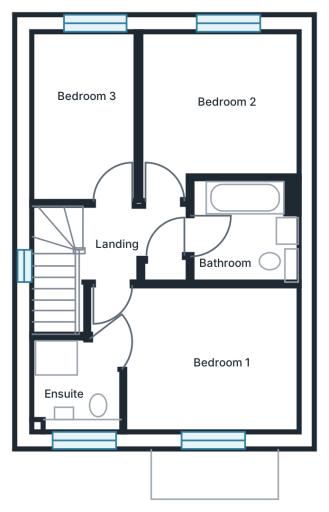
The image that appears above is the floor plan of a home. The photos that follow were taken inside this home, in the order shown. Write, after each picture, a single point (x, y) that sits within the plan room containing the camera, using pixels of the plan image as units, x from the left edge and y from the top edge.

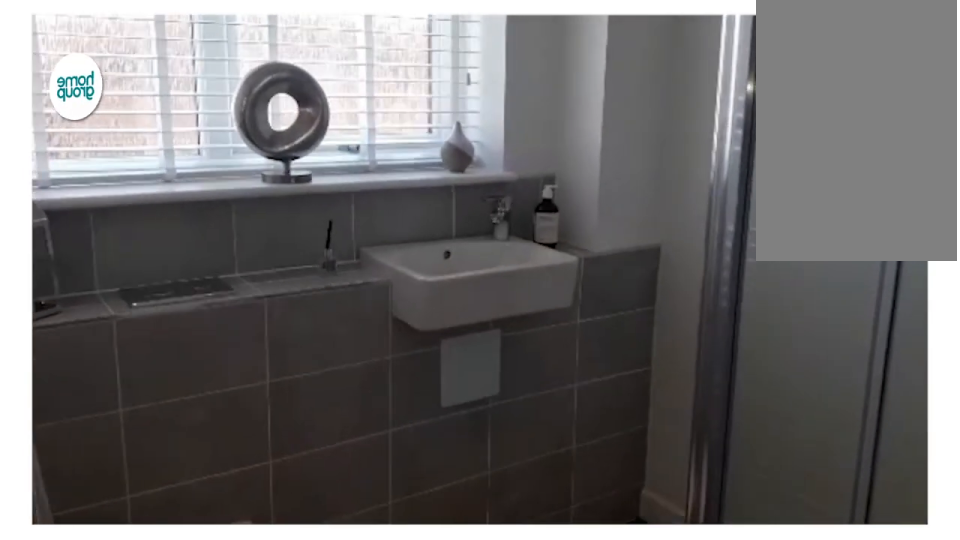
(76, 386)
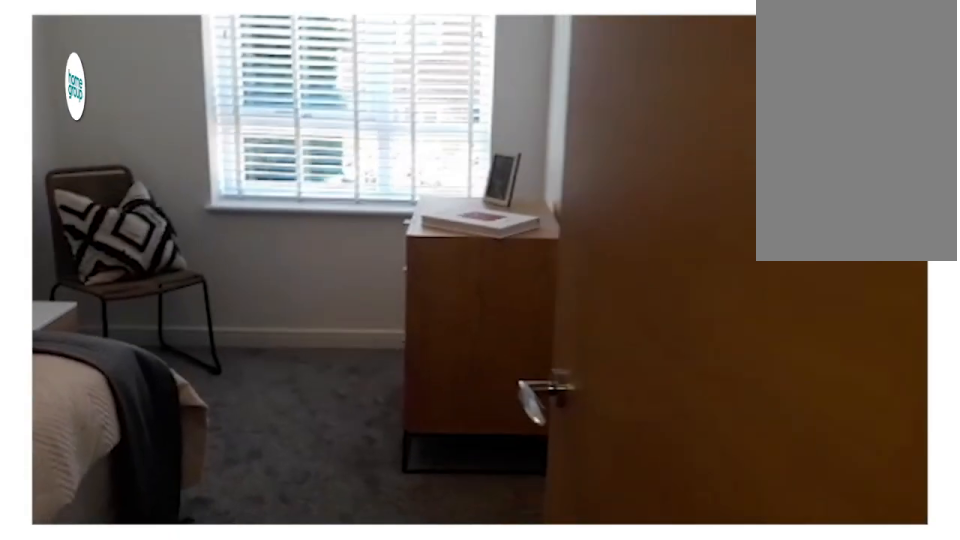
(85, 117)
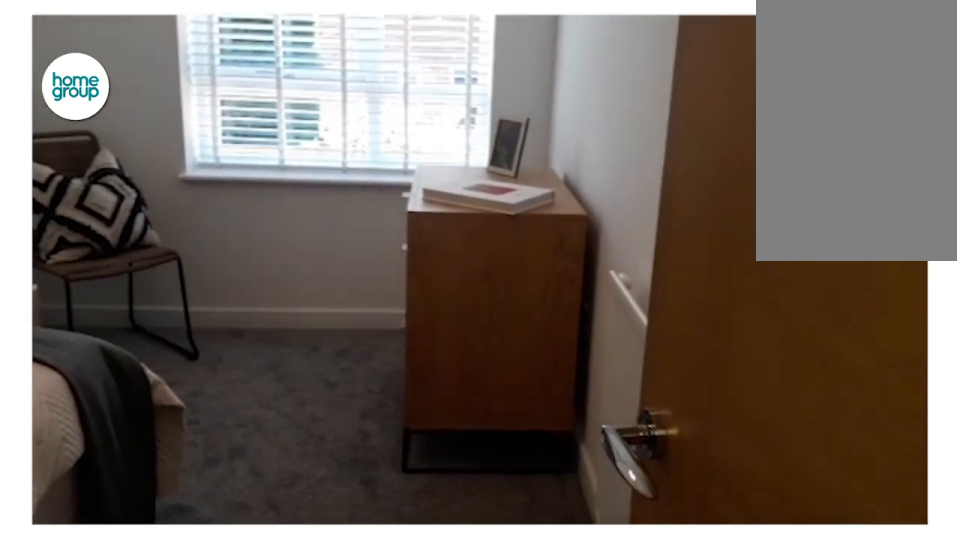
(85, 117)
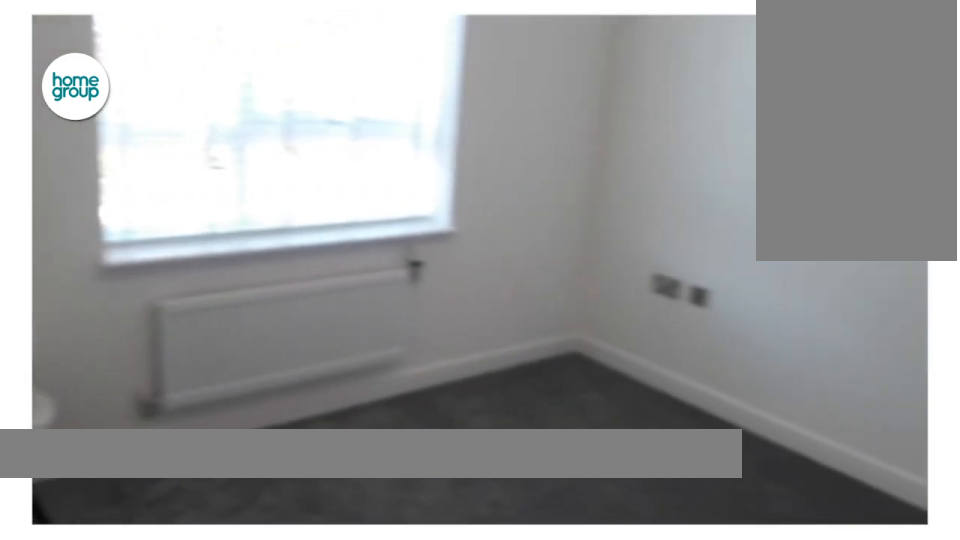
(217, 110)
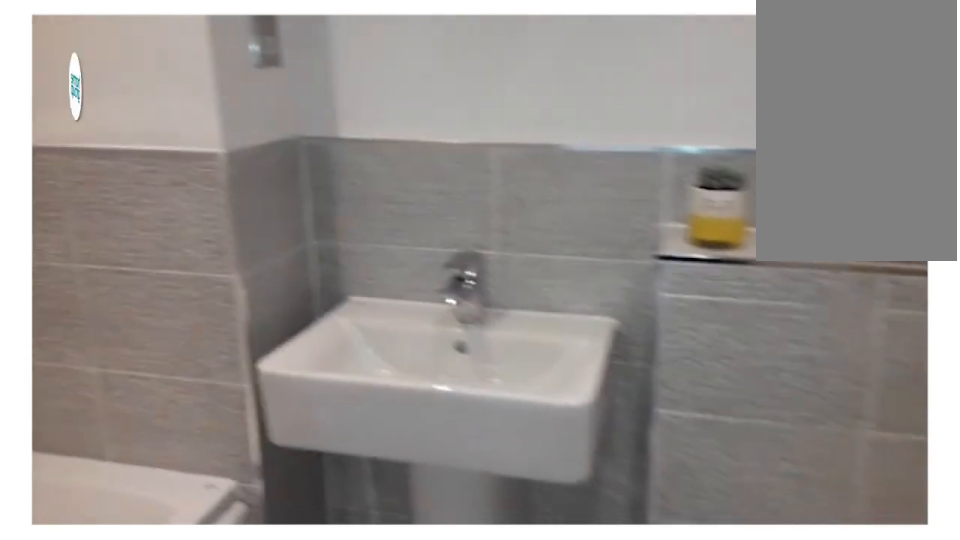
(242, 233)
